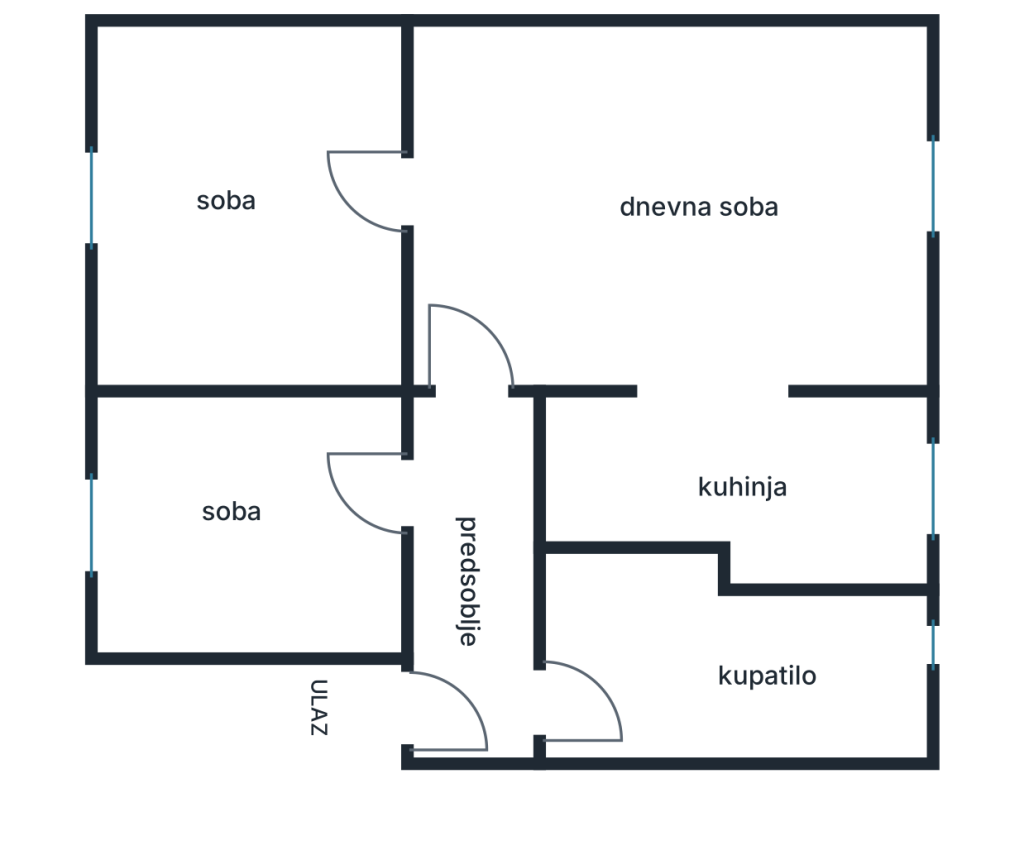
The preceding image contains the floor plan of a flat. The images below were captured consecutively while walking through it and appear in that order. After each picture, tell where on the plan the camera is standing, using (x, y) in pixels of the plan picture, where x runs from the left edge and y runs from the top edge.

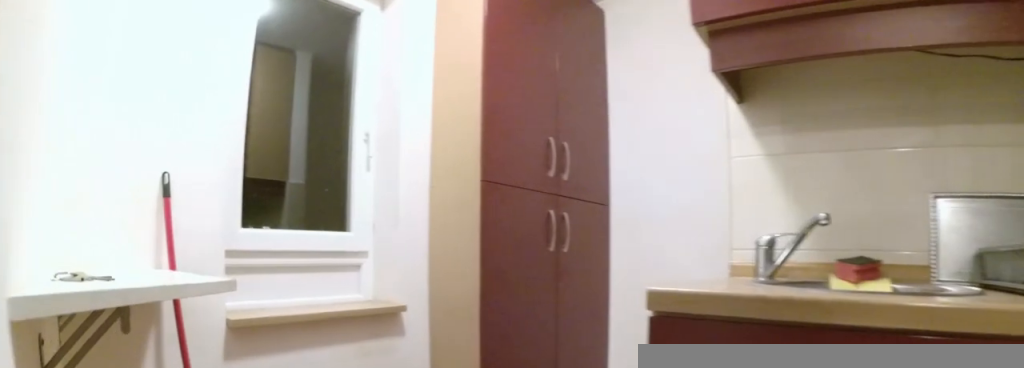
(678, 426)
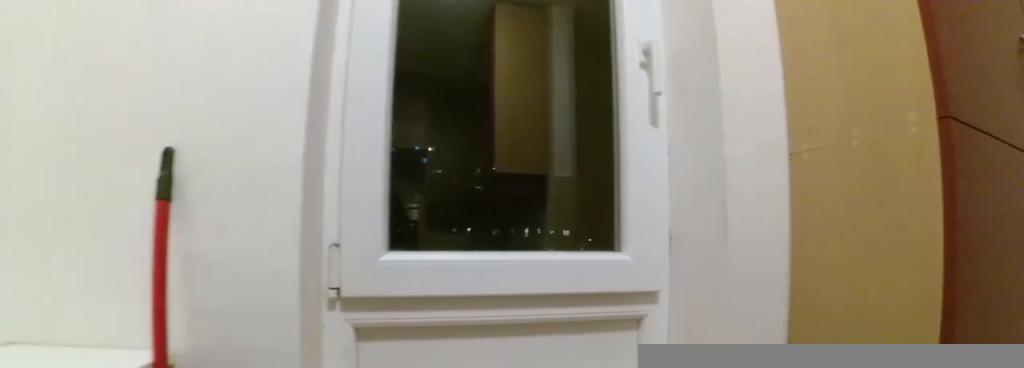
(867, 445)
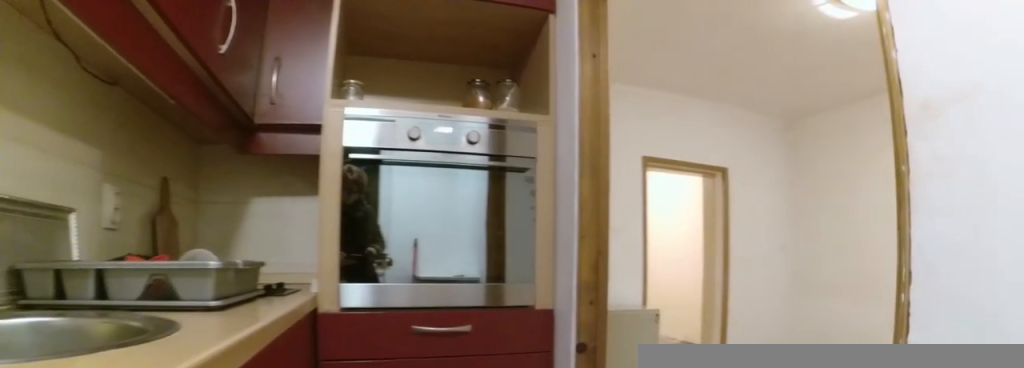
(846, 465)
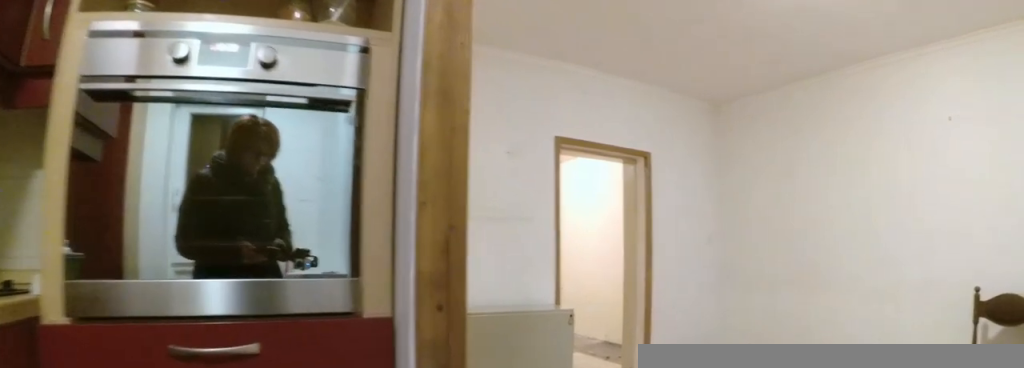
(778, 457)
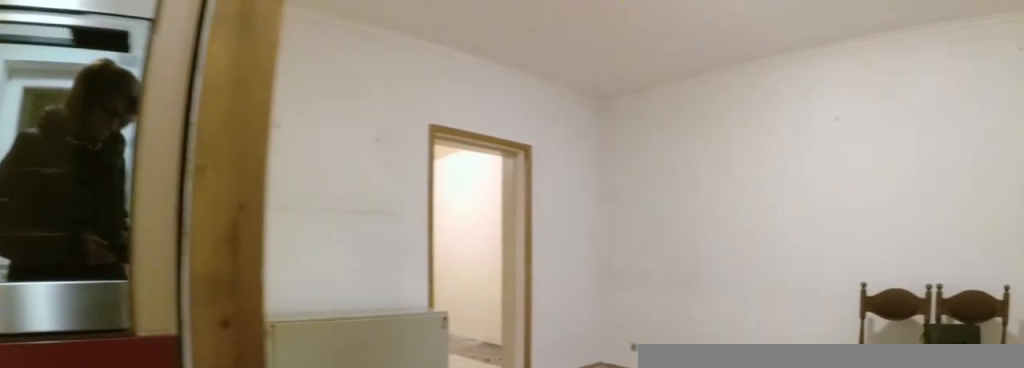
(756, 440)
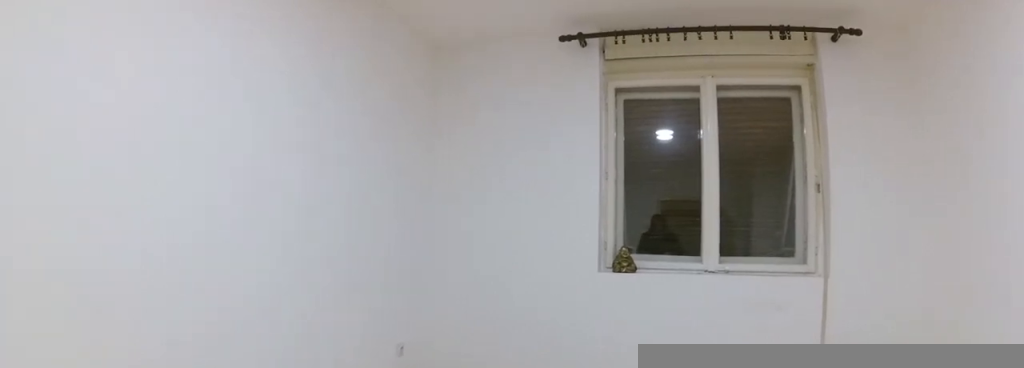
(335, 478)
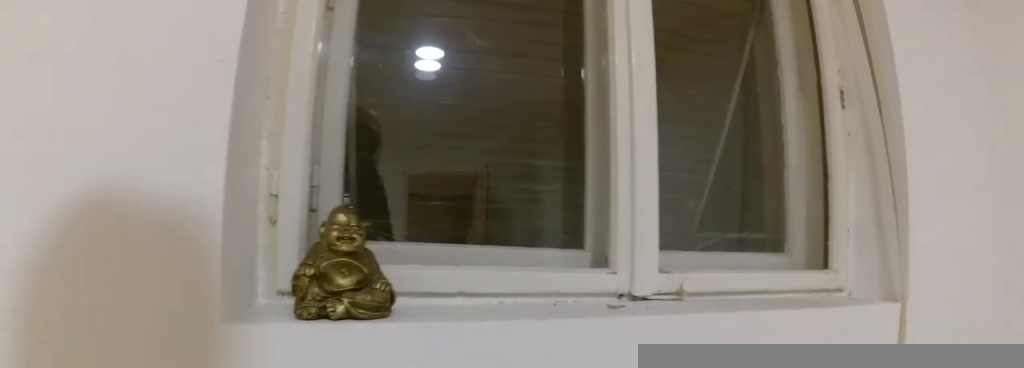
(158, 497)
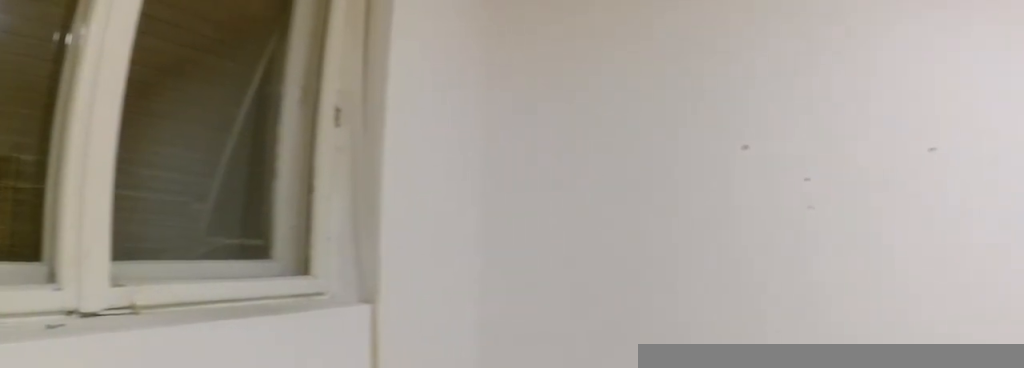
(142, 524)
